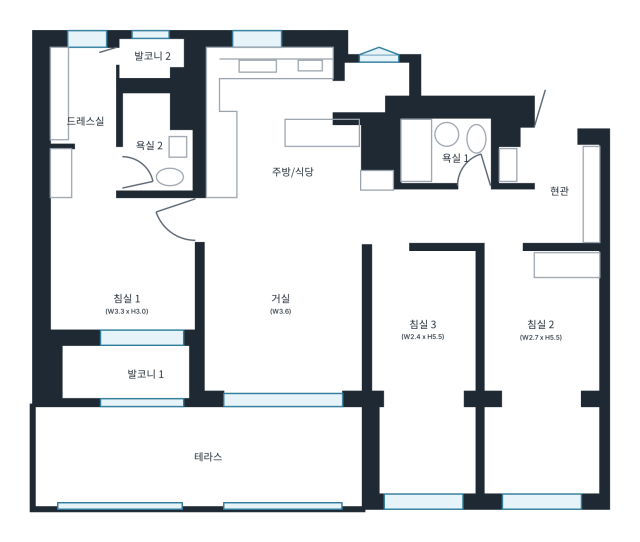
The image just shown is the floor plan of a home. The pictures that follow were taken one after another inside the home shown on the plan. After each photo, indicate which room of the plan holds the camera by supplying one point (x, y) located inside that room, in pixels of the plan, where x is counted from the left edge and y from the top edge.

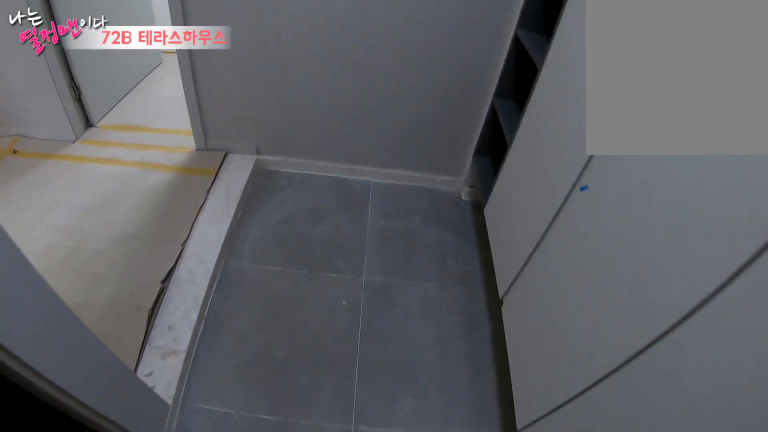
(563, 190)
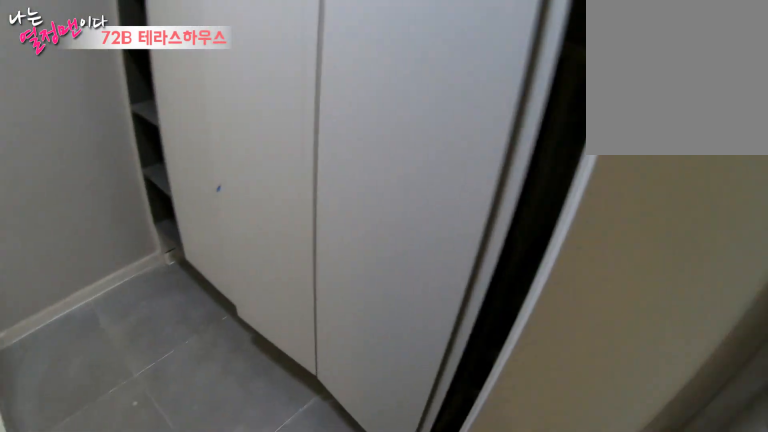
(563, 190)
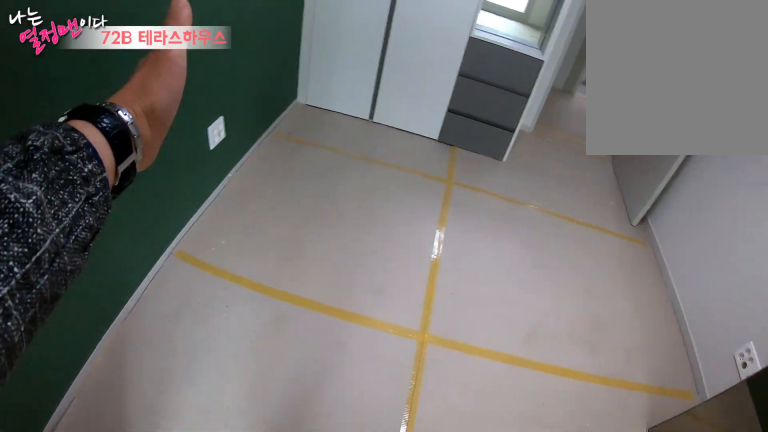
(542, 340)
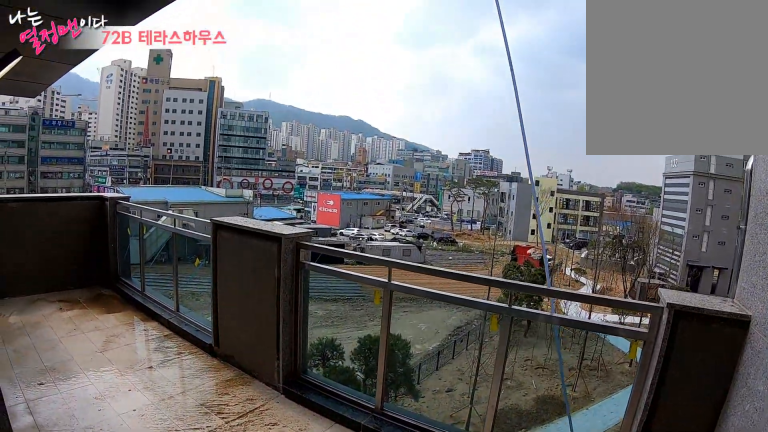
(204, 456)
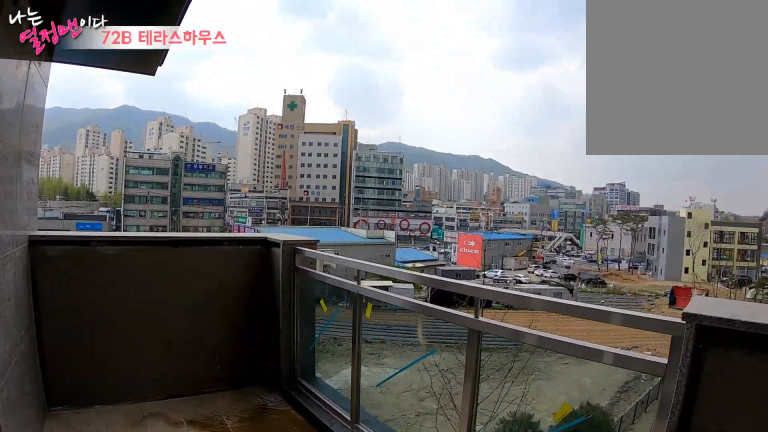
(204, 456)
